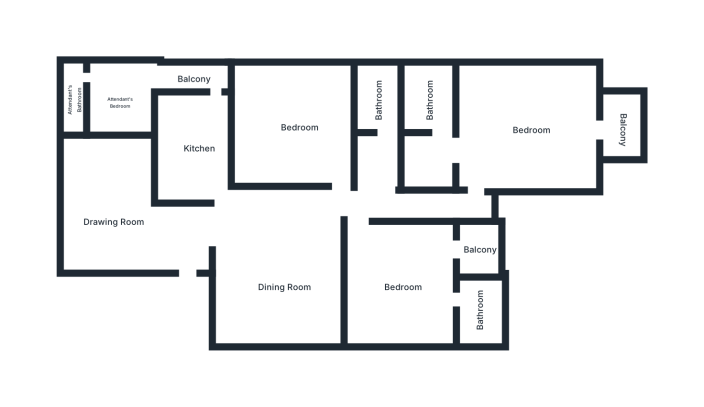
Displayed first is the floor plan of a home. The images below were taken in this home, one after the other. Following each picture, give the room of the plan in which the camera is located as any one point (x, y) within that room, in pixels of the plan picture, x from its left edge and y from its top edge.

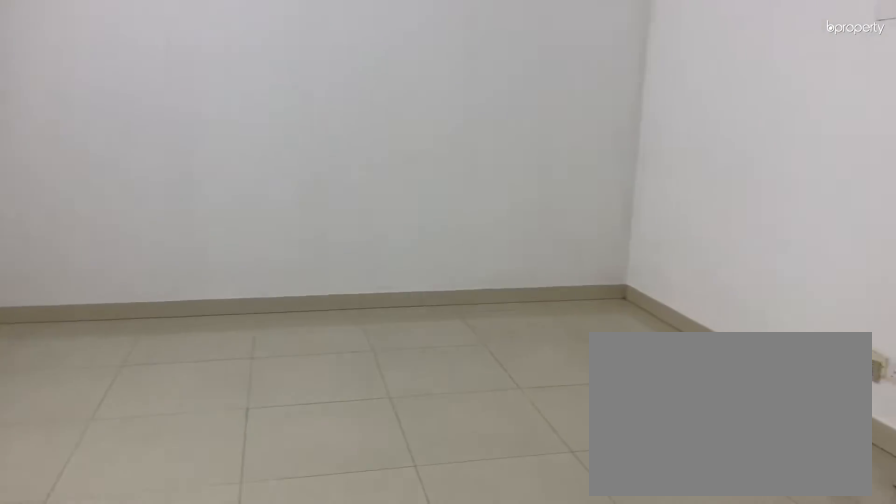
(284, 289)
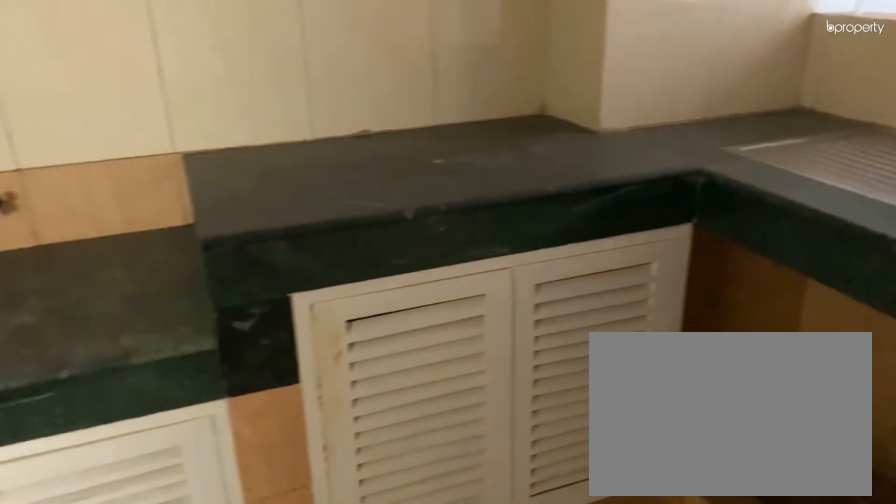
(200, 148)
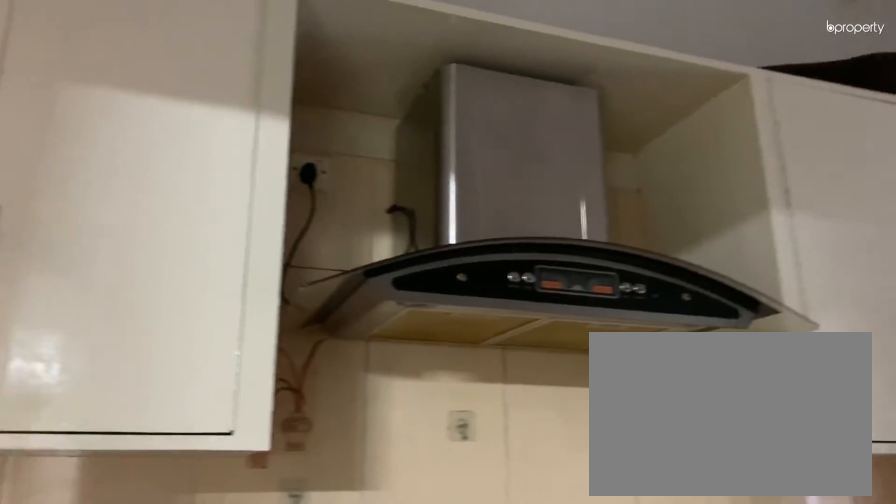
(200, 148)
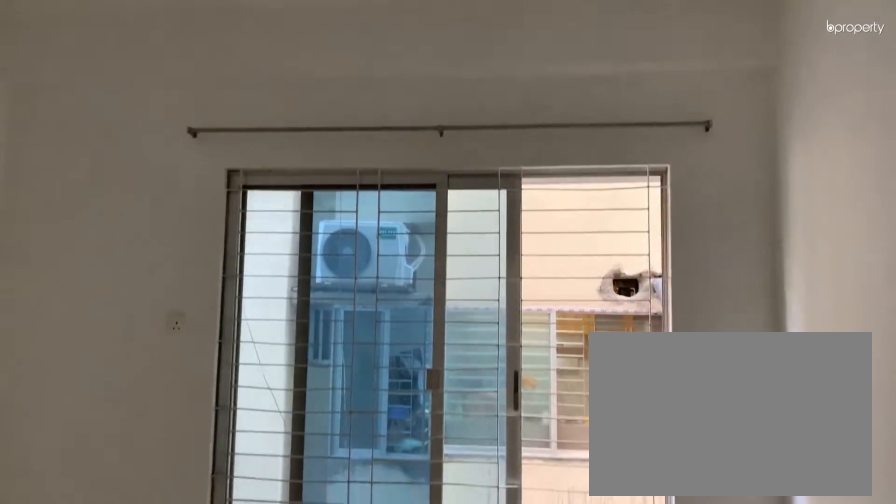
(300, 126)
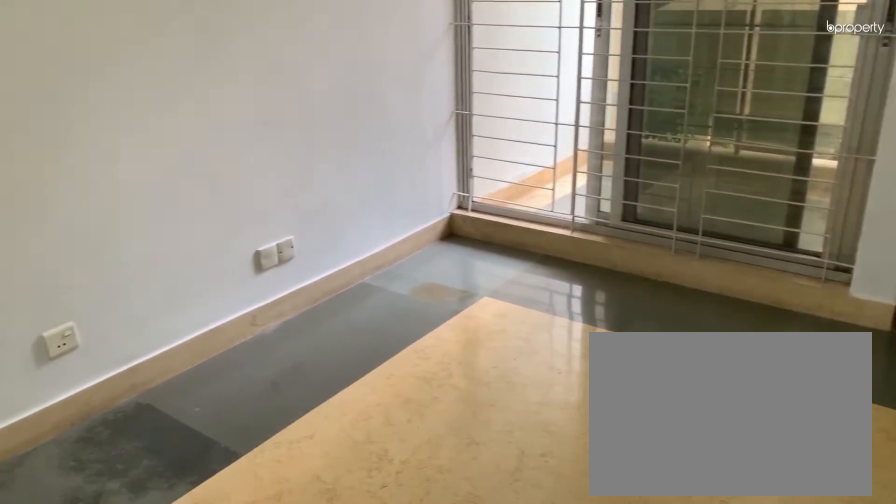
(404, 287)
